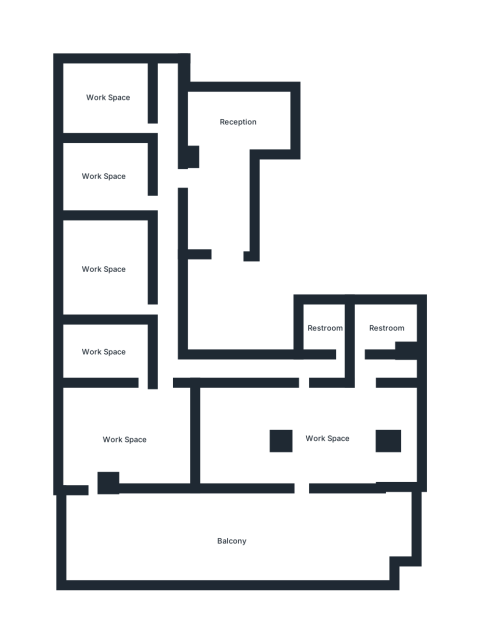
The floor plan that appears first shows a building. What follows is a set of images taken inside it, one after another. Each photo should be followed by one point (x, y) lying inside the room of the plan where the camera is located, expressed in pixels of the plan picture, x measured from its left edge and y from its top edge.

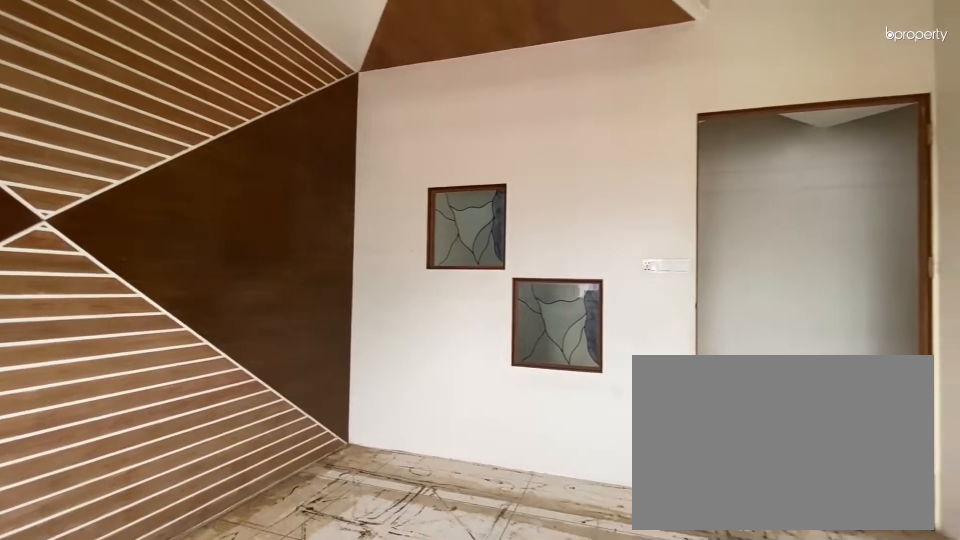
(107, 97)
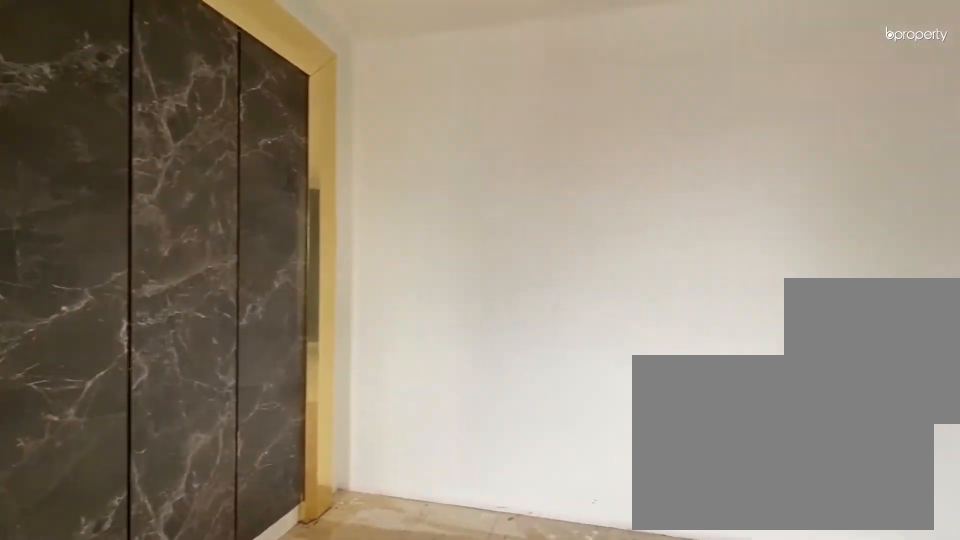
(104, 270)
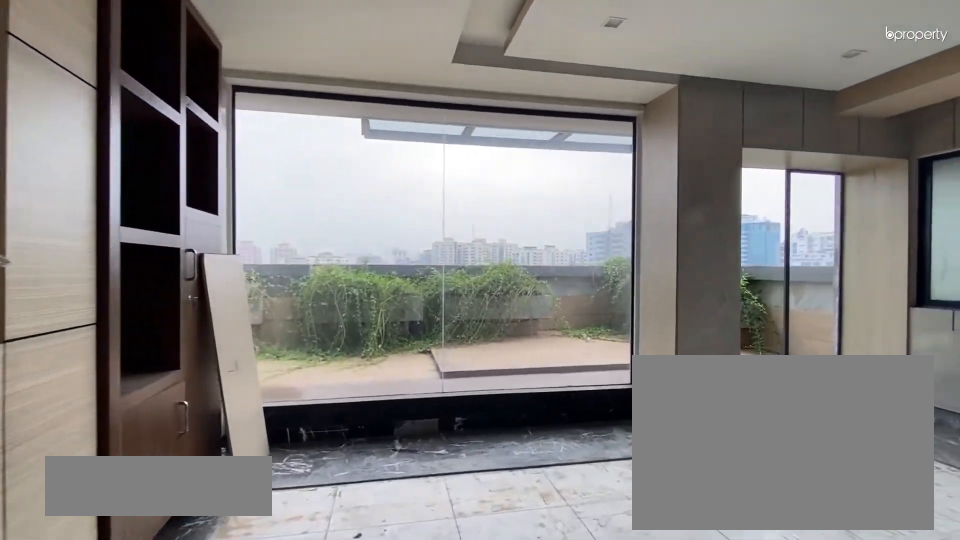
(125, 440)
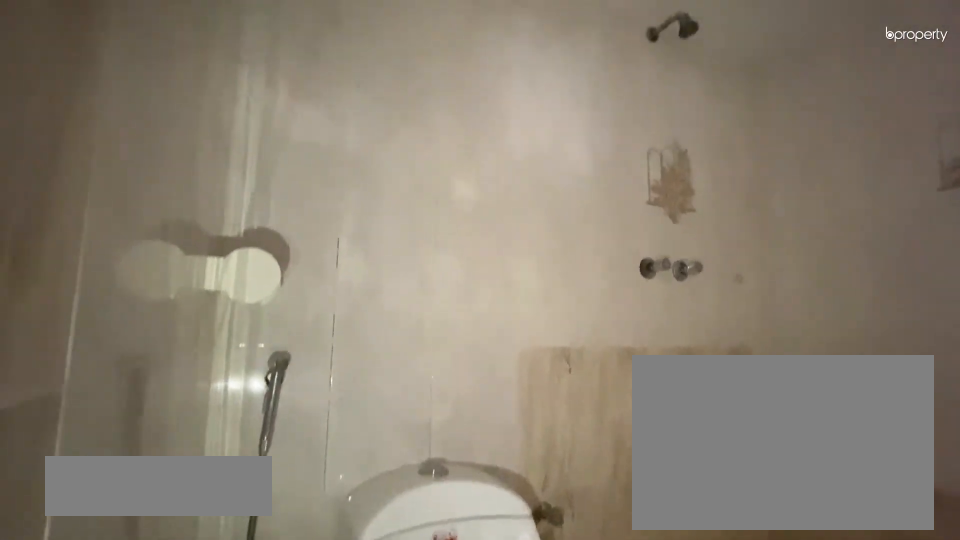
(328, 330)
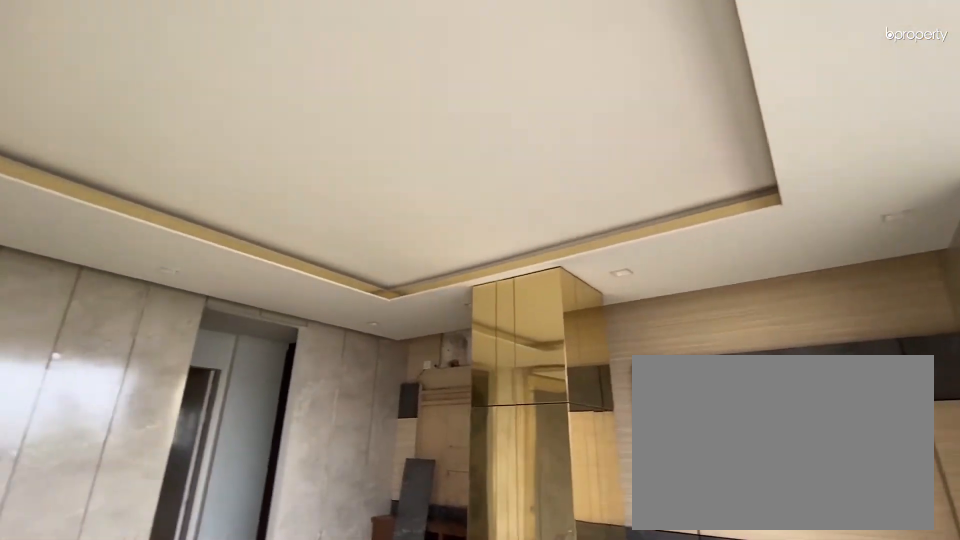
(313, 434)
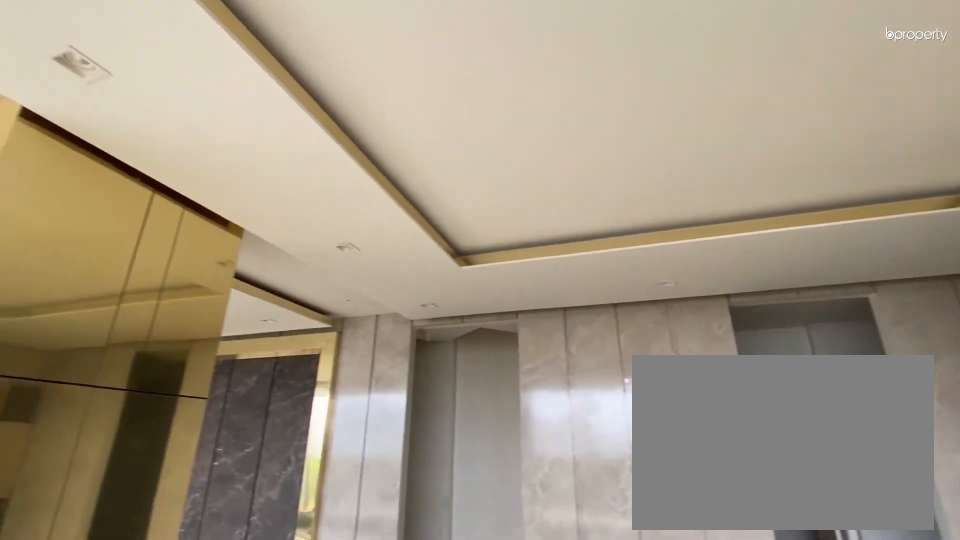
(313, 434)
